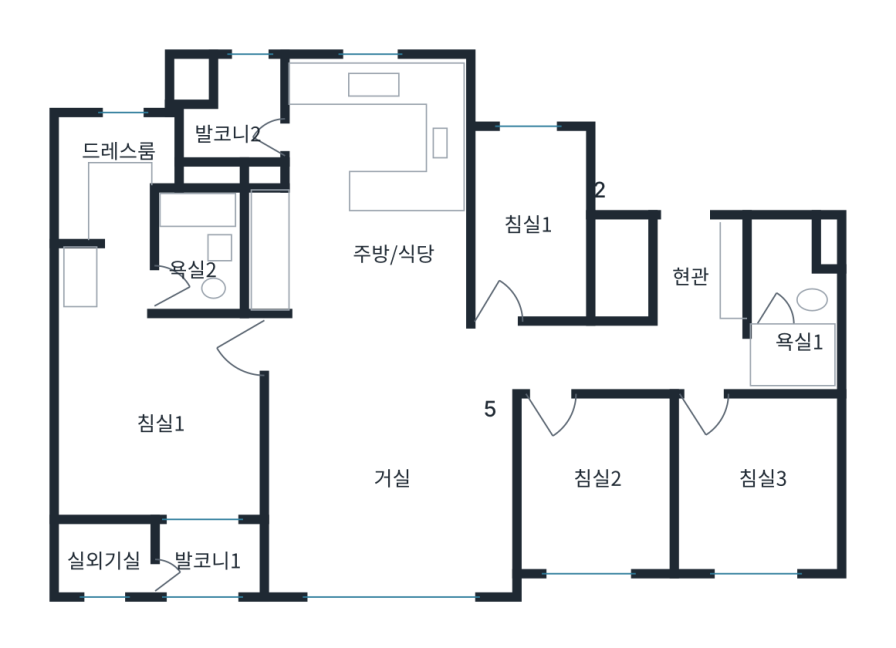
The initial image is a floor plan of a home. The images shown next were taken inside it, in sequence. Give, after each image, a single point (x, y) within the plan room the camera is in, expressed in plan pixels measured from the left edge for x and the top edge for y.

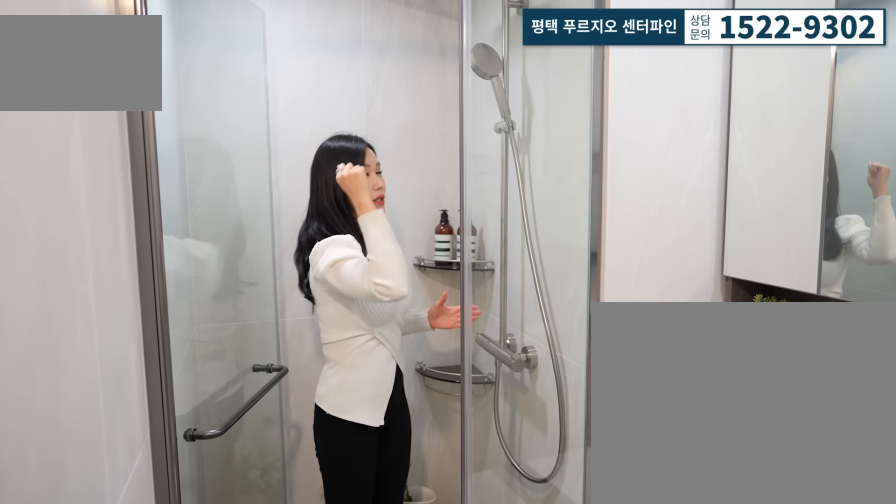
(810, 356)
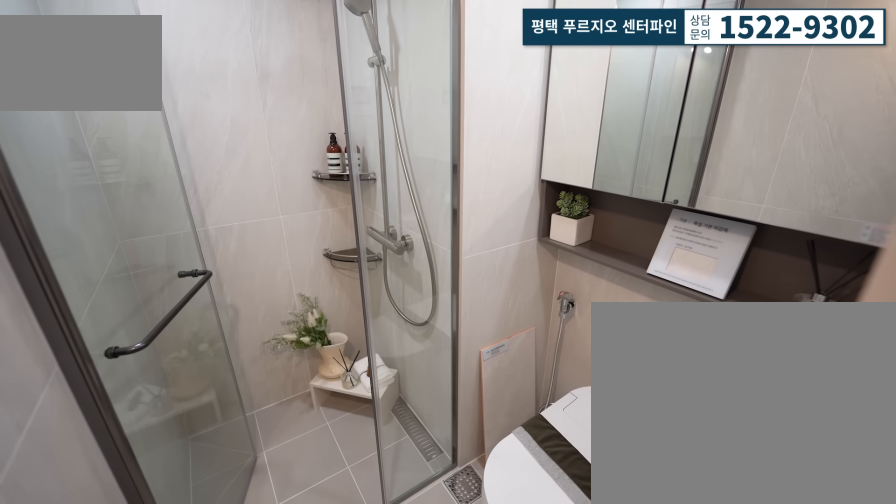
(778, 333)
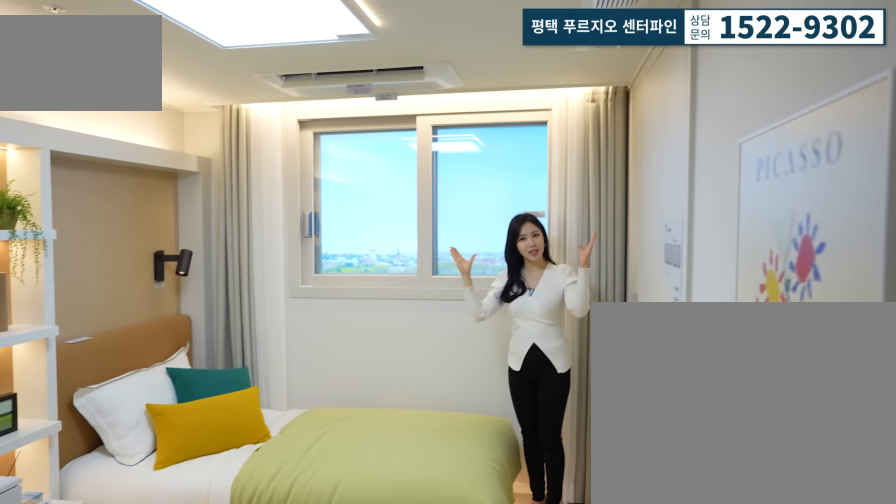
(761, 488)
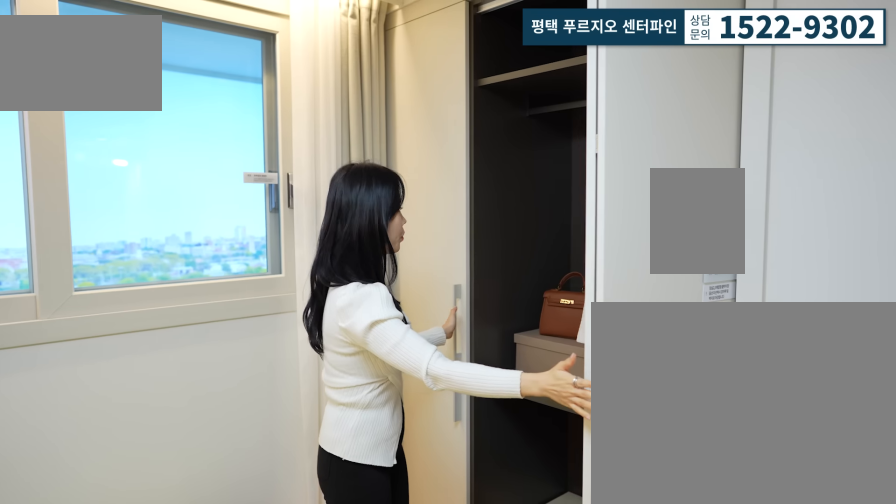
(760, 488)
